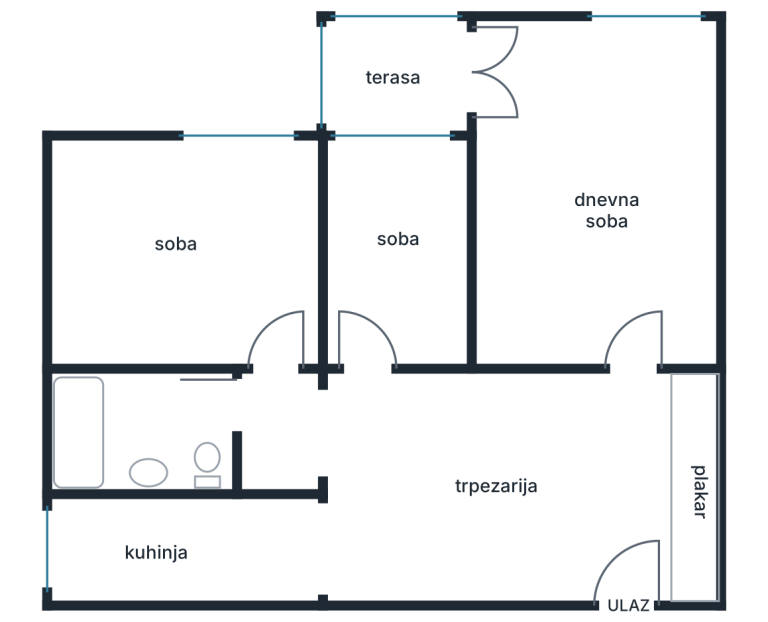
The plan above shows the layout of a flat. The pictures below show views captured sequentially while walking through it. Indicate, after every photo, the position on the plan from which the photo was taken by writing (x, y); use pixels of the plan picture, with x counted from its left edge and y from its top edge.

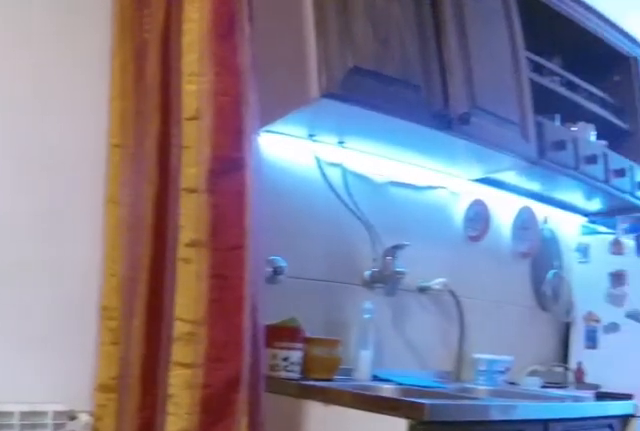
(354, 470)
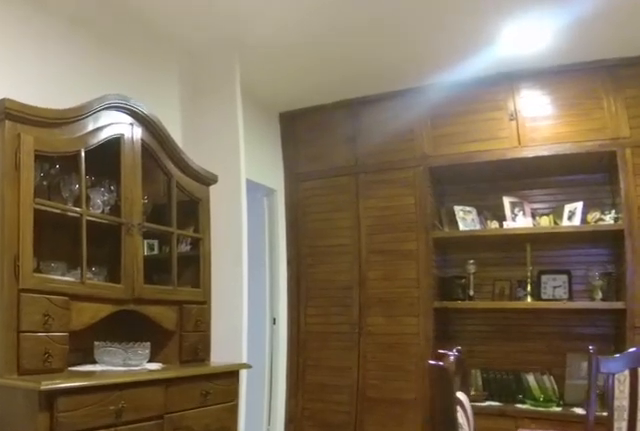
(372, 514)
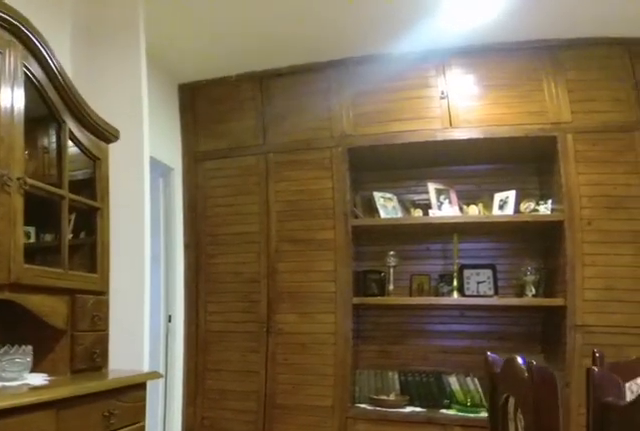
(434, 493)
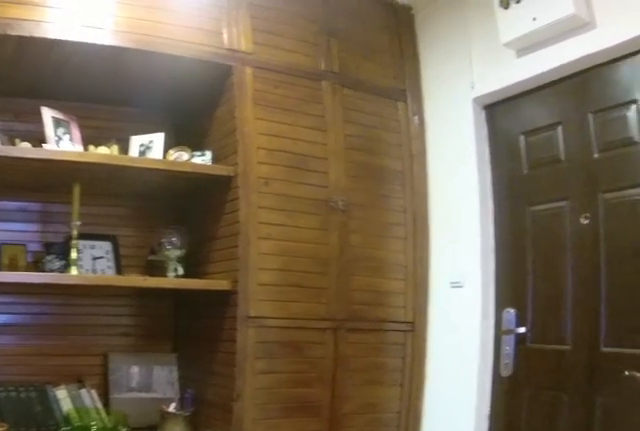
(522, 495)
